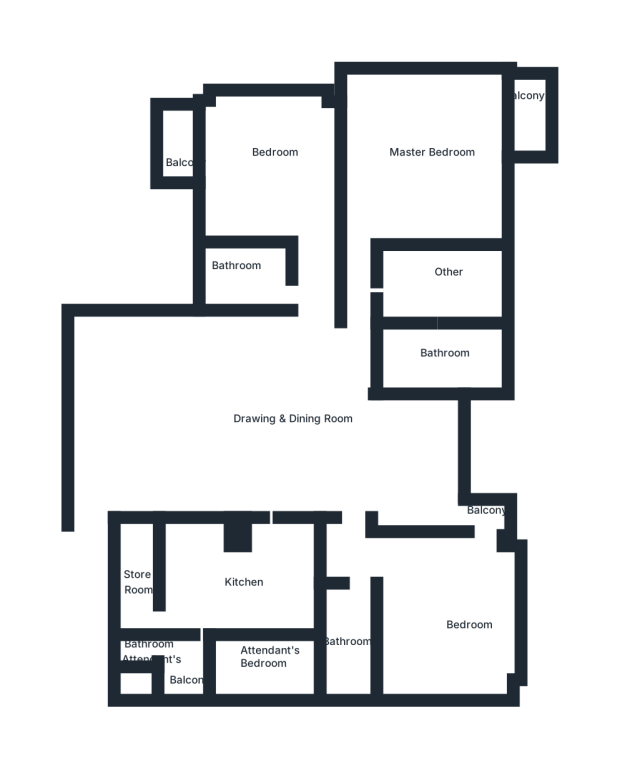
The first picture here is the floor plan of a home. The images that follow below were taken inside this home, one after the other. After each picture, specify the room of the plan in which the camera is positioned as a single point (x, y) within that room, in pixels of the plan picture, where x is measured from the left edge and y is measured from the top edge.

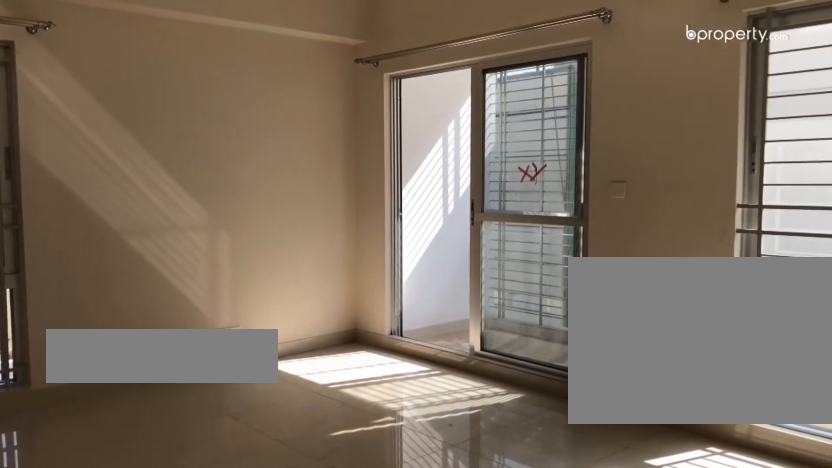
(423, 158)
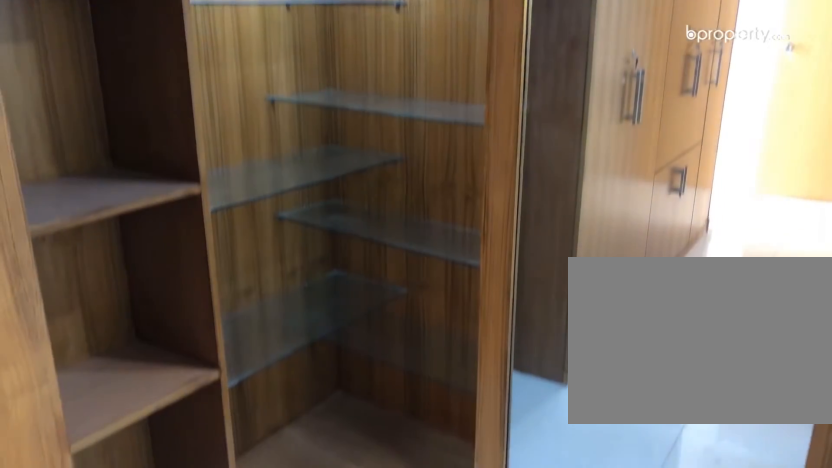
(439, 295)
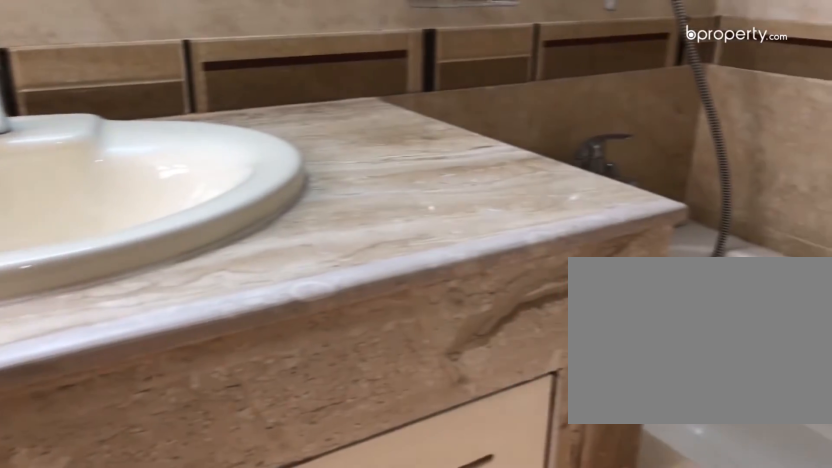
(438, 357)
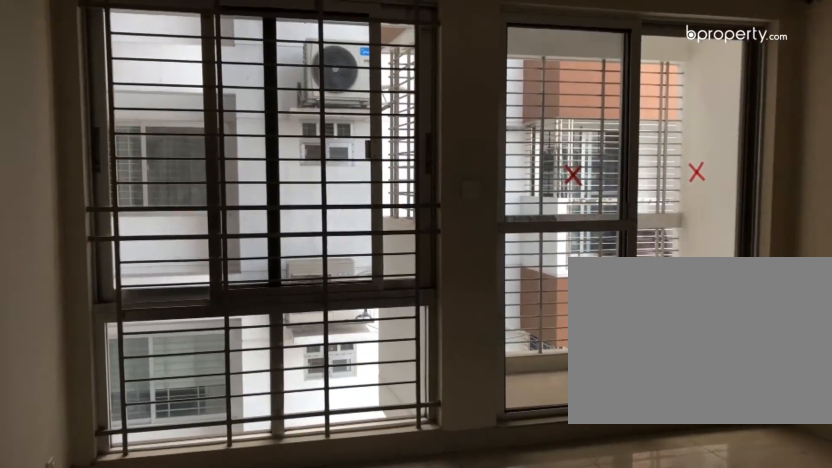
(268, 171)
